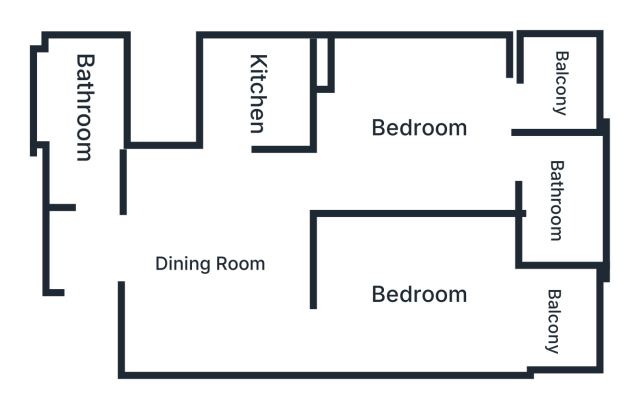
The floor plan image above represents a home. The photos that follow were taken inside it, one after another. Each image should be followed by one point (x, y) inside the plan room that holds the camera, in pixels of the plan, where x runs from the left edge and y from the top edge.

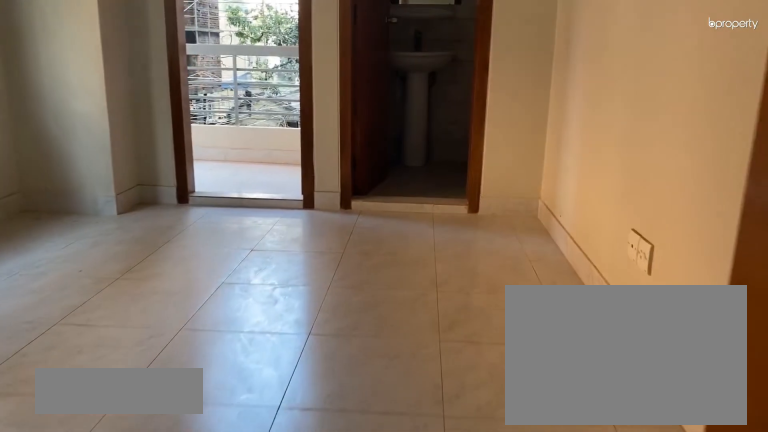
(302, 177)
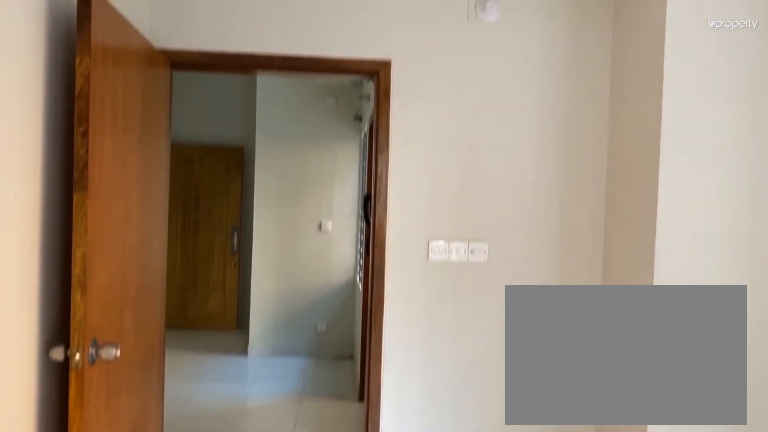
(417, 127)
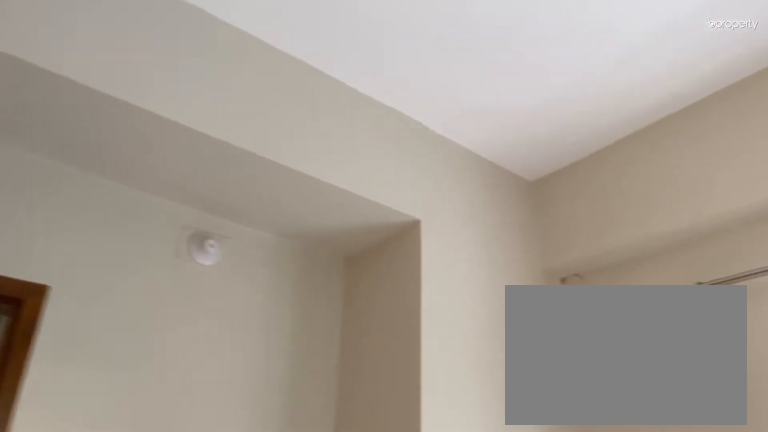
(417, 127)
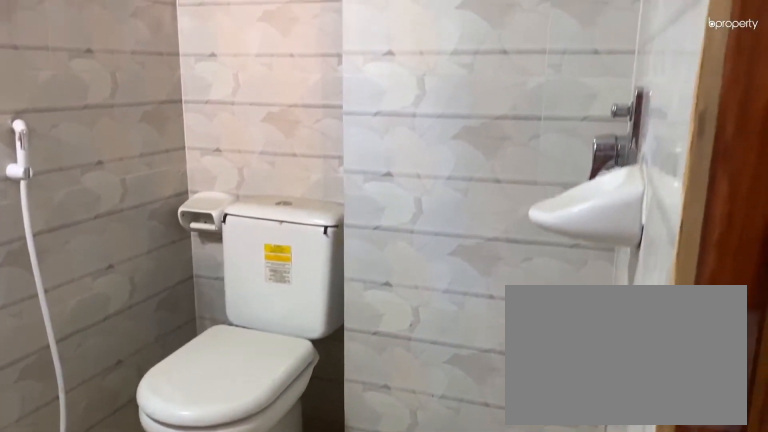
(560, 212)
